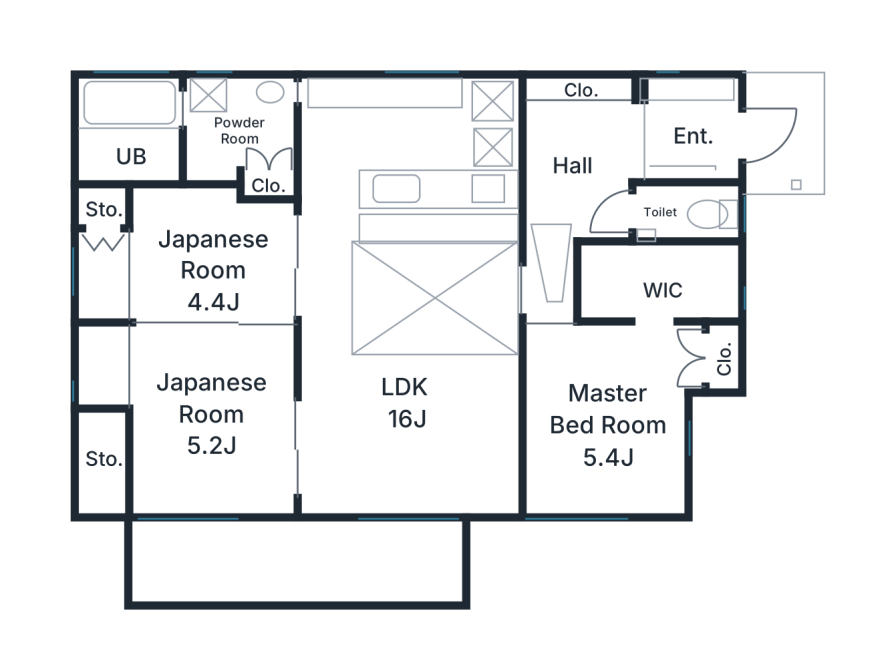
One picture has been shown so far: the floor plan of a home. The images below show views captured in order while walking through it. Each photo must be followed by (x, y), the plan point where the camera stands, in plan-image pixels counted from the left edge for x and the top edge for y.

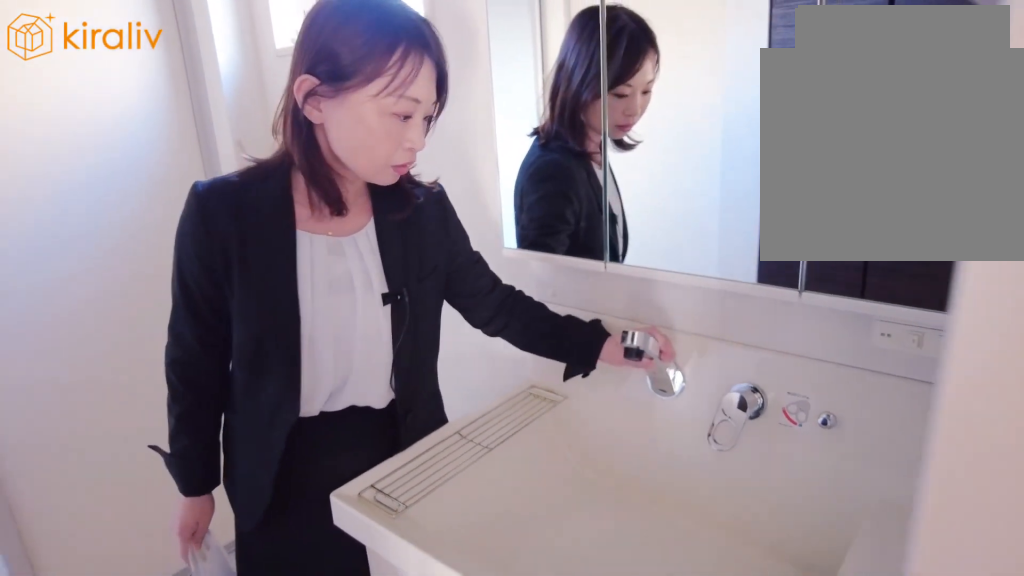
(236, 153)
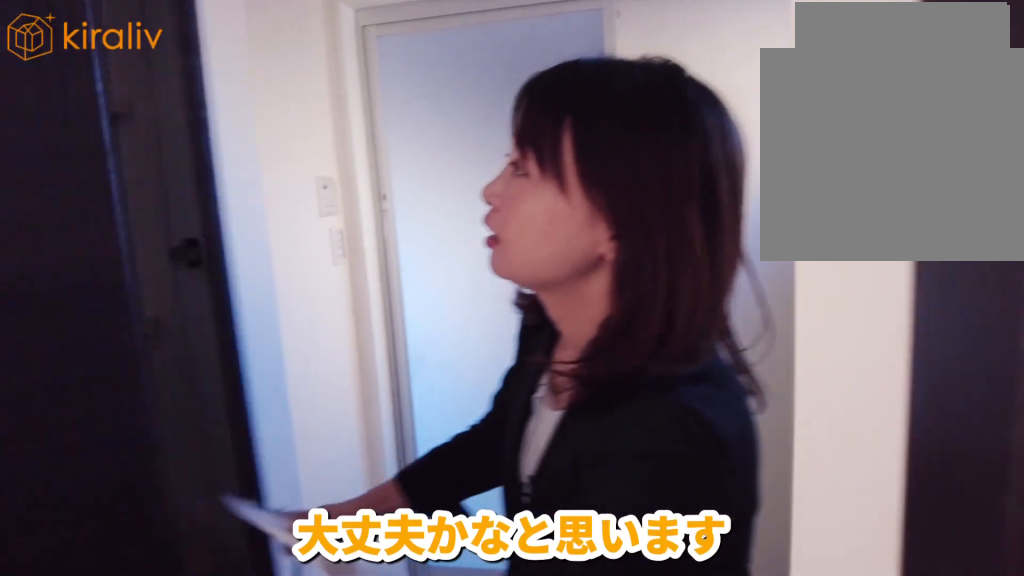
(206, 151)
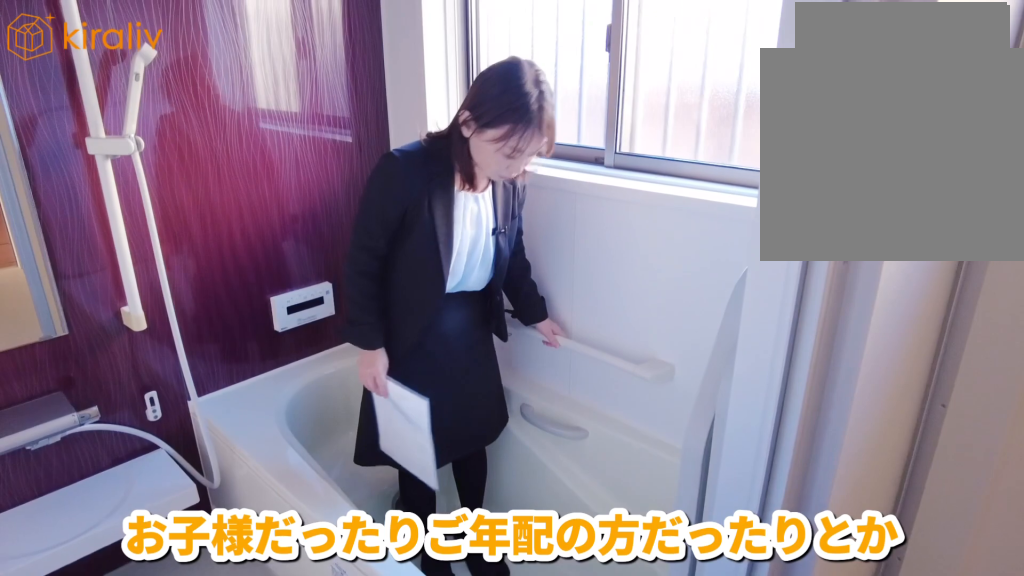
(138, 159)
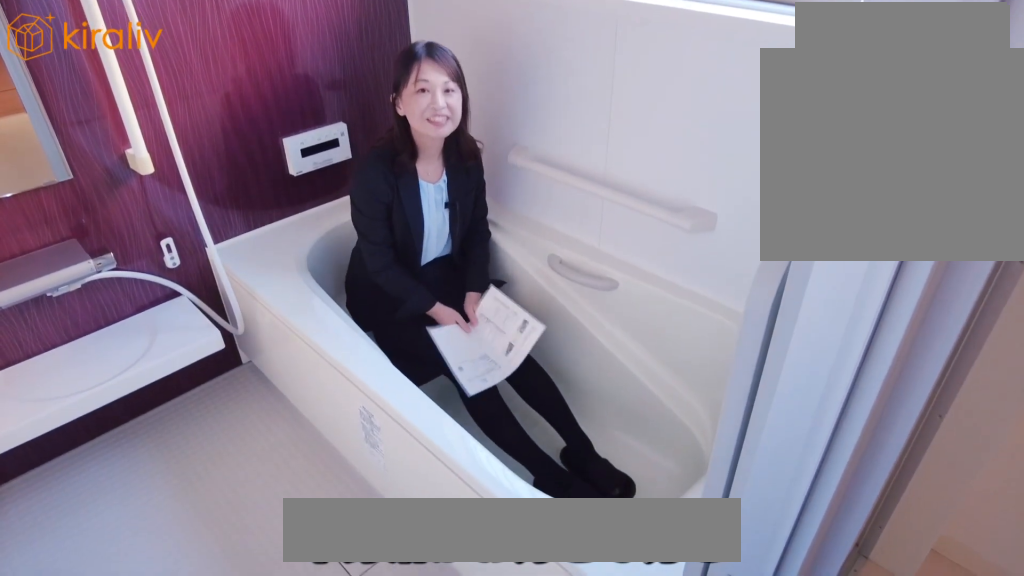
(137, 159)
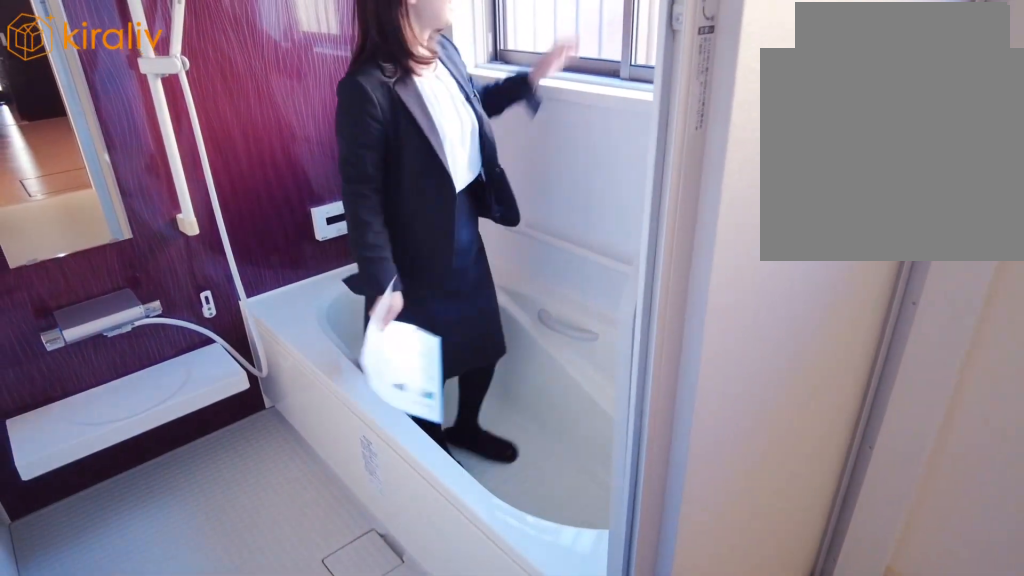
(138, 157)
